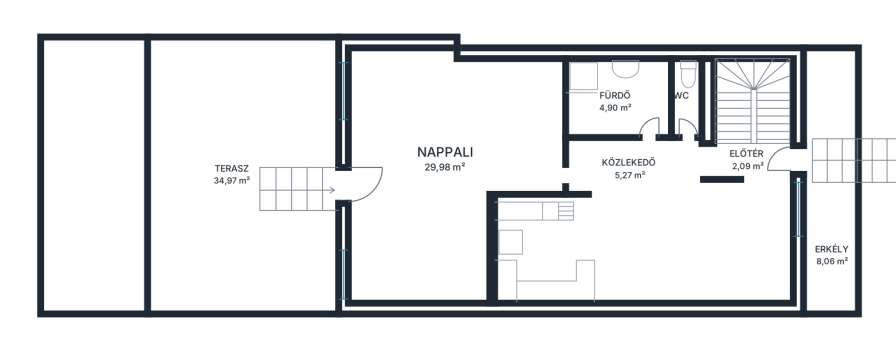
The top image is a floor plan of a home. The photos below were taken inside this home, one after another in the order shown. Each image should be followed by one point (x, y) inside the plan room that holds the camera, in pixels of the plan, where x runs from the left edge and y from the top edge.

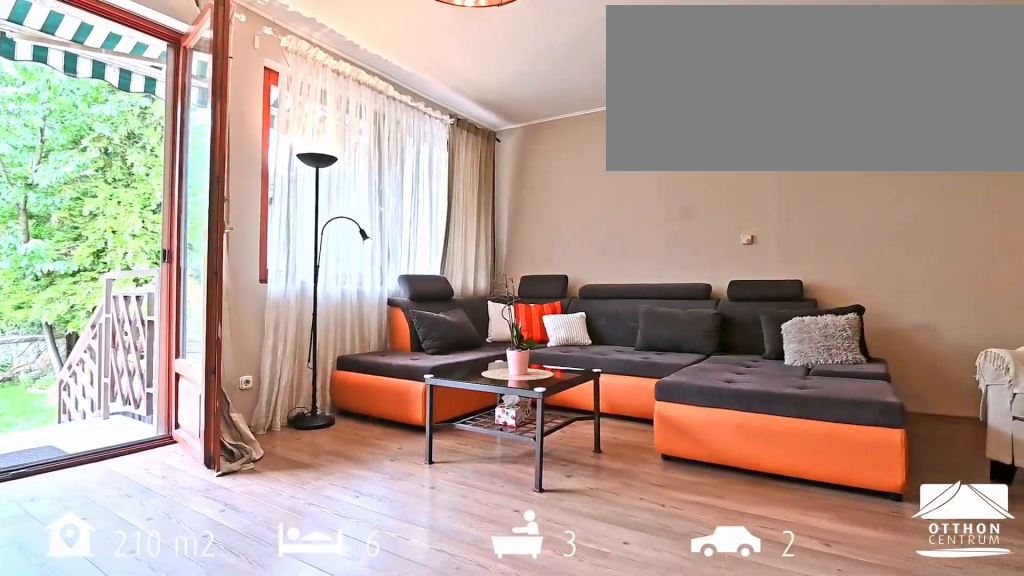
(446, 157)
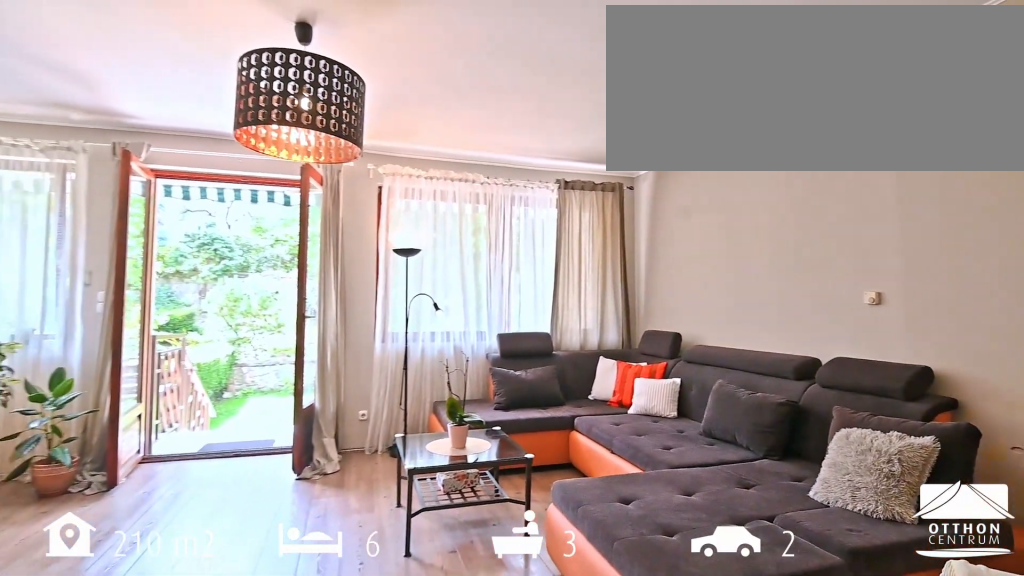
(444, 151)
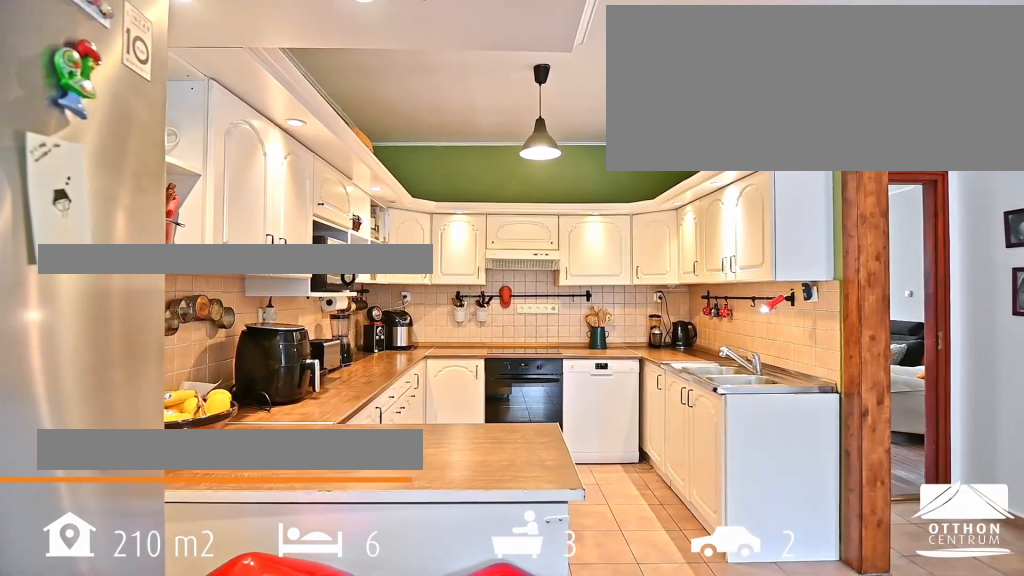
(659, 237)
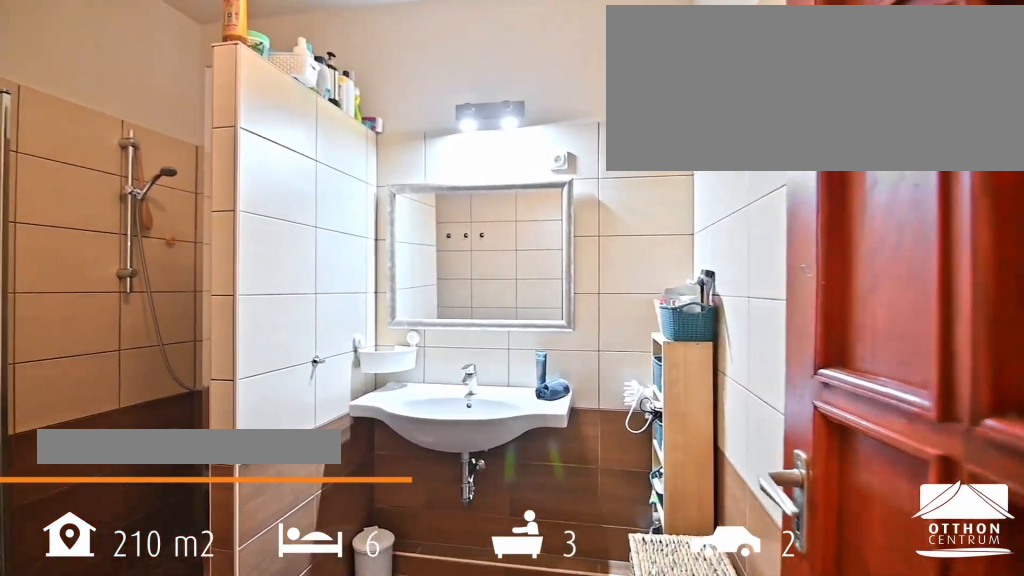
(614, 101)
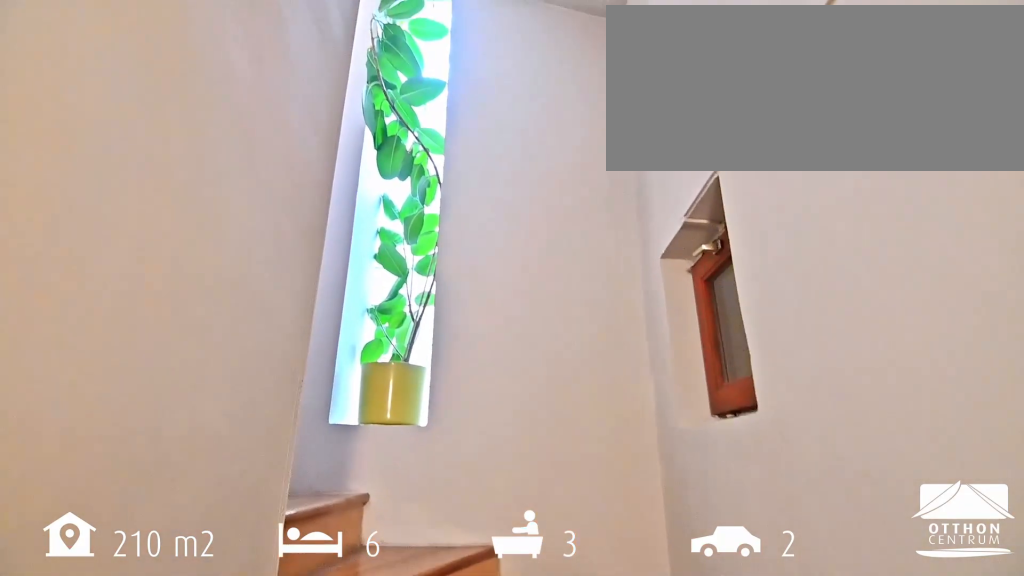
(752, 97)
